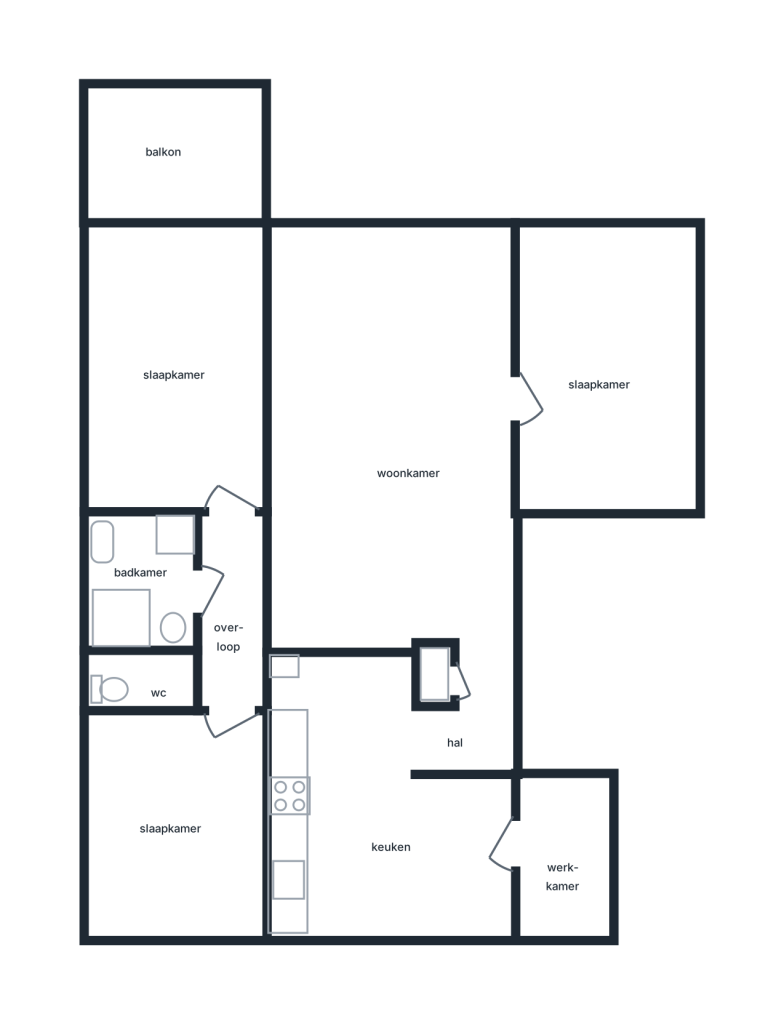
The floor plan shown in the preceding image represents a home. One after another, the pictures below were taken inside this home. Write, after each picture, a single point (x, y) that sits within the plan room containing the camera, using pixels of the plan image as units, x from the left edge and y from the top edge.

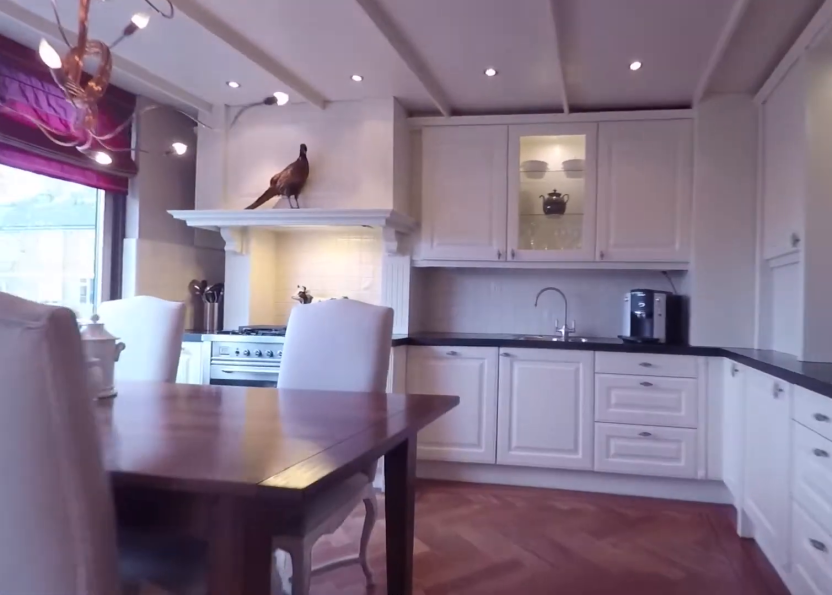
(391, 798)
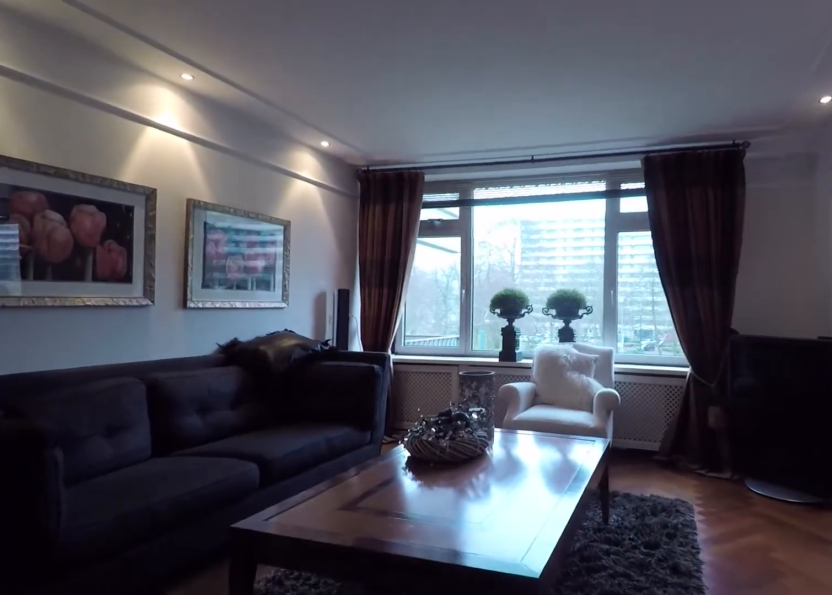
(391, 437)
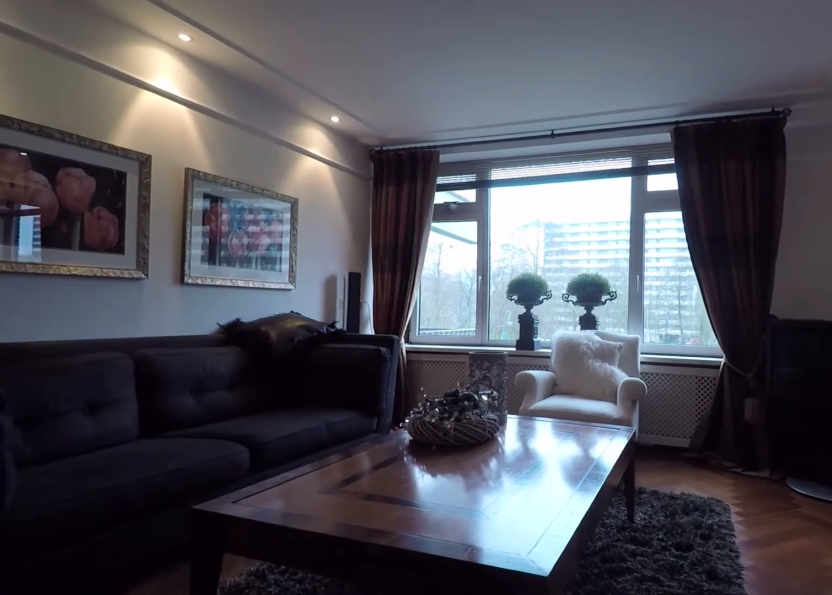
(391, 437)
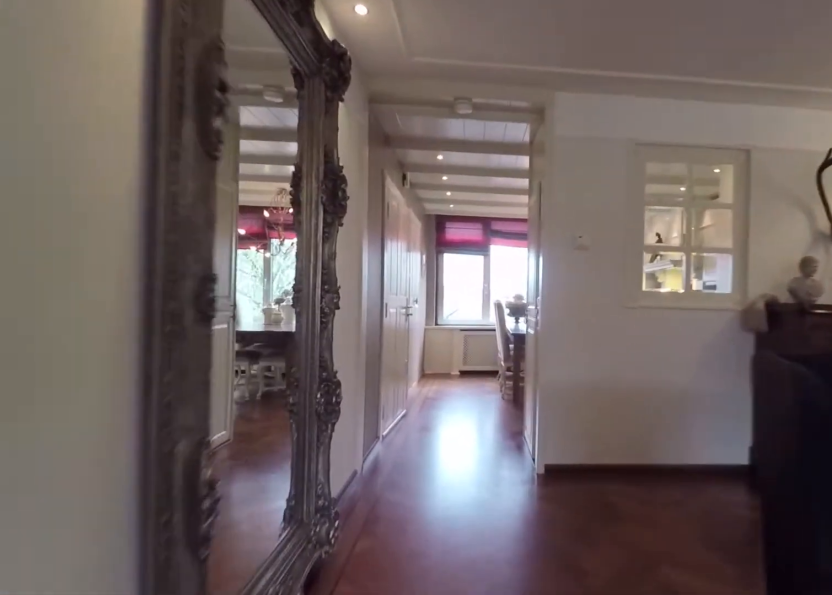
(391, 437)
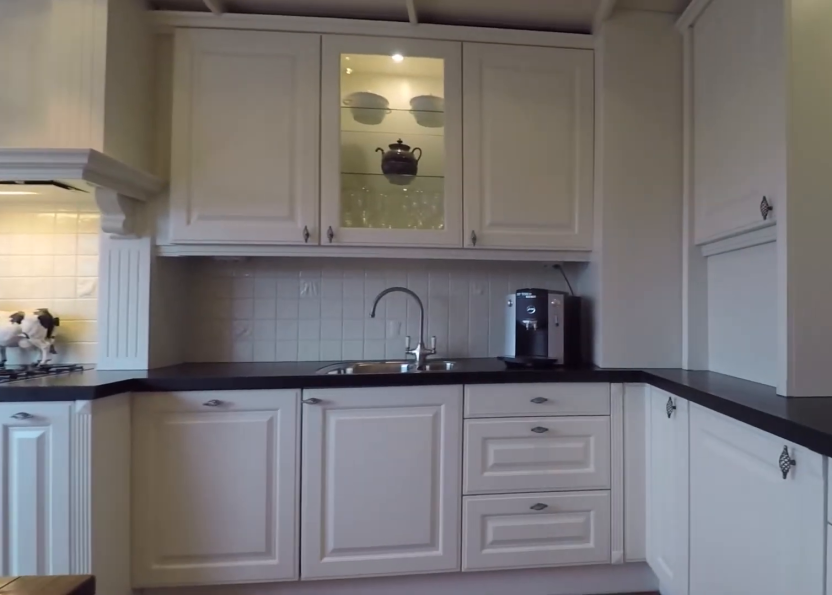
(390, 797)
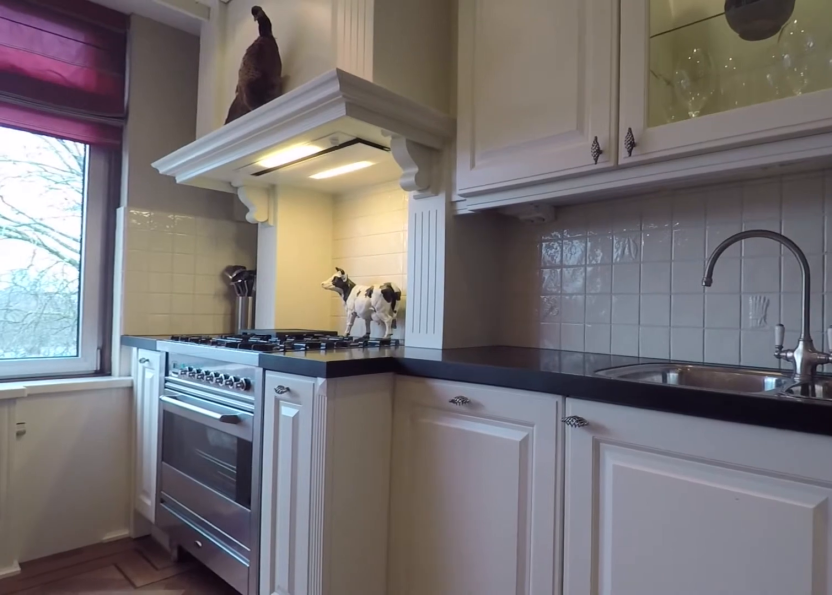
(390, 797)
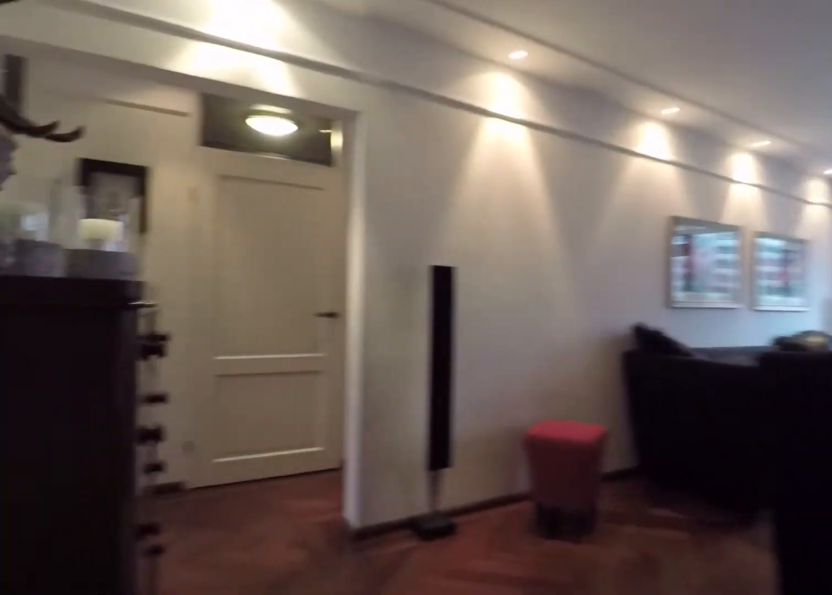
(391, 437)
